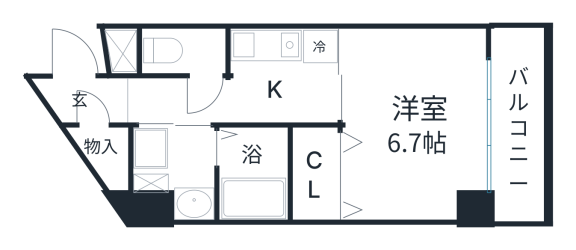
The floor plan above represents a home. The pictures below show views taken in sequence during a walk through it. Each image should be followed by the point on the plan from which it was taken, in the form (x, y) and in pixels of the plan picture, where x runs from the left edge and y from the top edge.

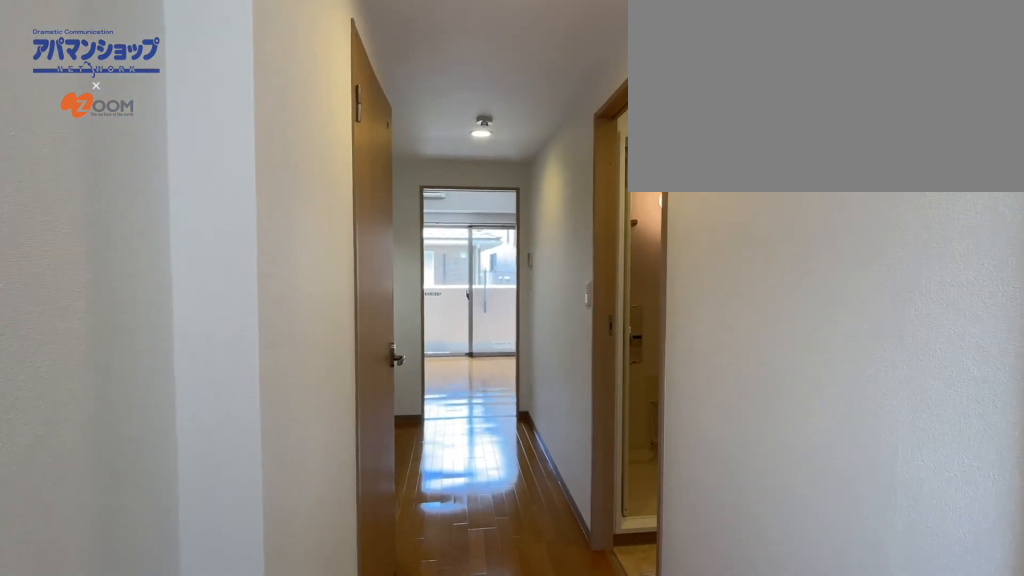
(64, 48)
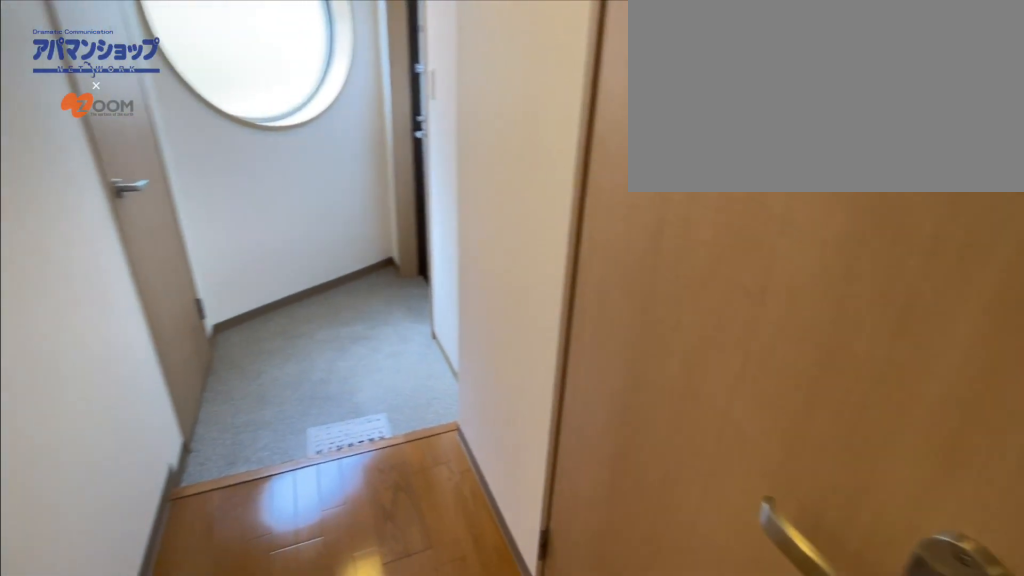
(228, 86)
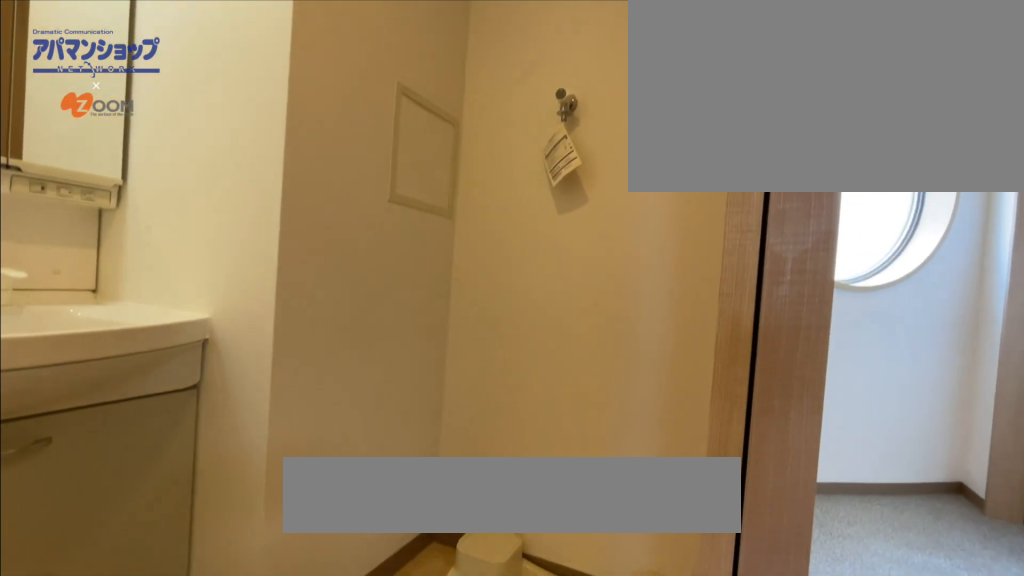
(192, 100)
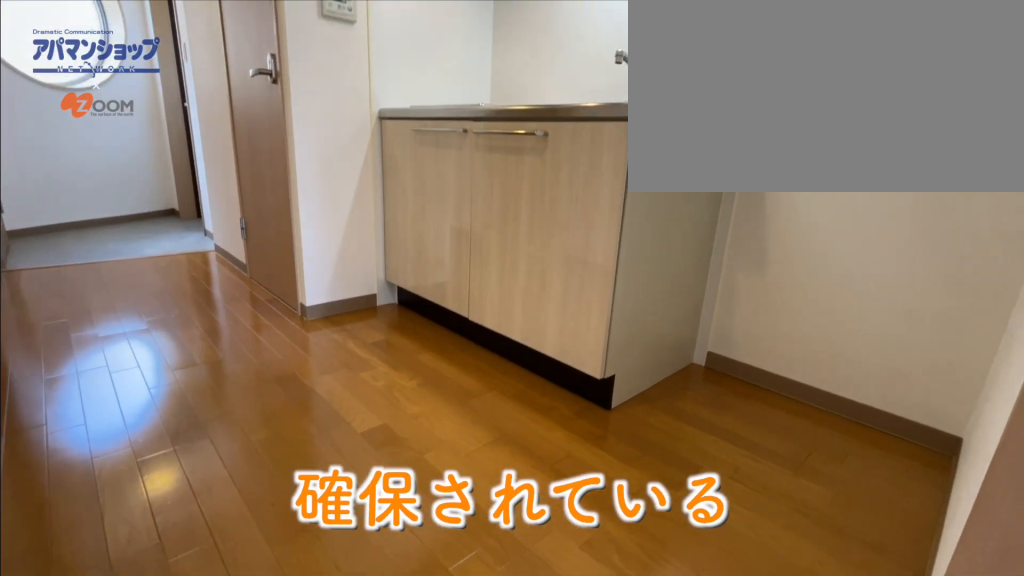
(359, 104)
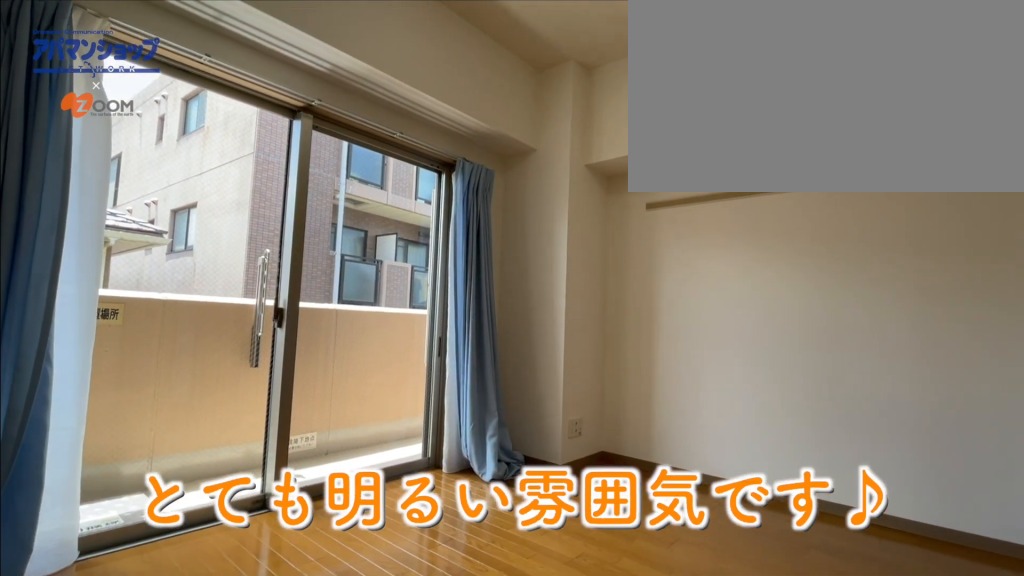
(358, 43)
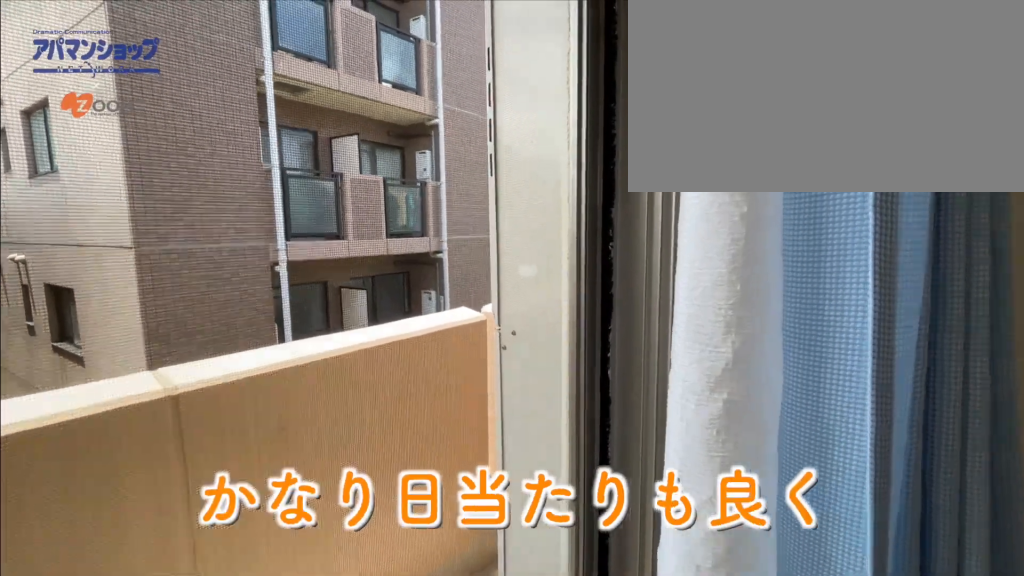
(474, 137)
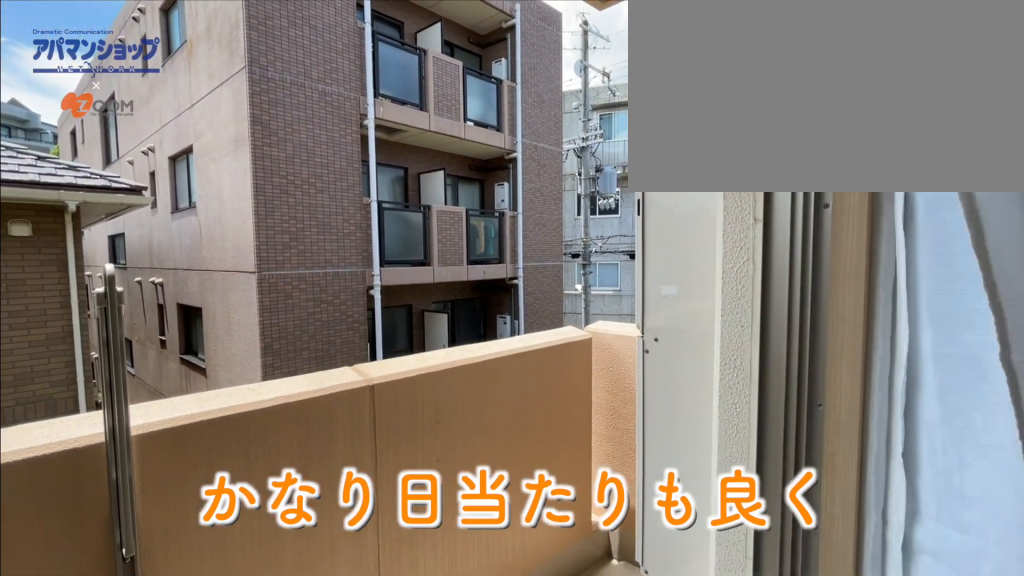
(474, 137)
